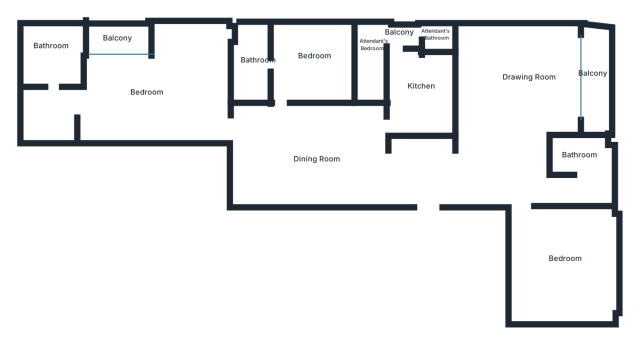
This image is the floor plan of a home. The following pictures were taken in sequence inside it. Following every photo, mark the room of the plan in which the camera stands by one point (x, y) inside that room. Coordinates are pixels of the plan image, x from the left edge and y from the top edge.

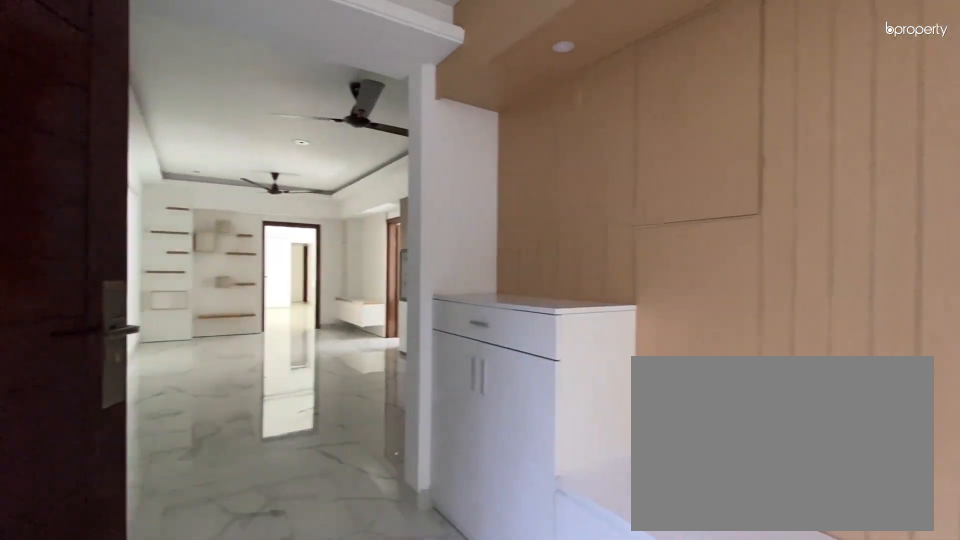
(398, 176)
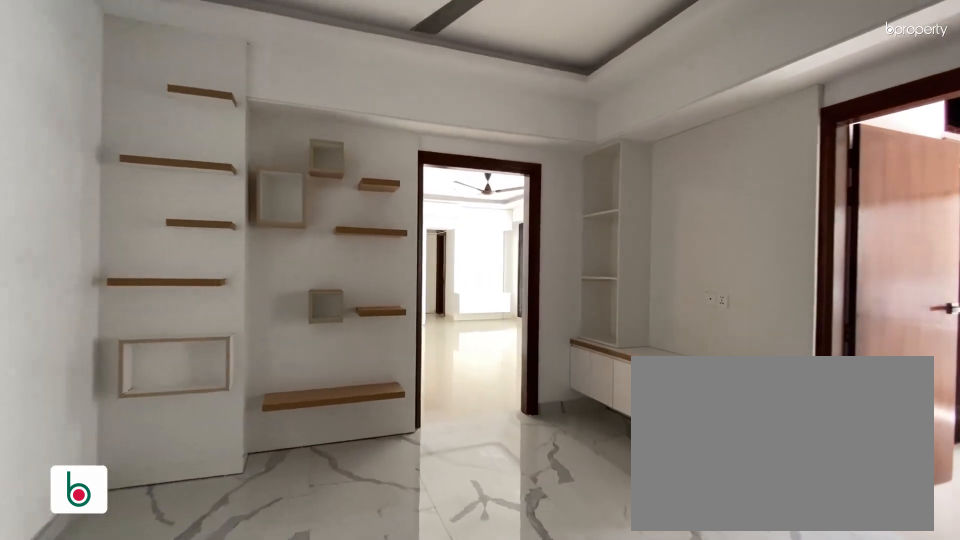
(307, 164)
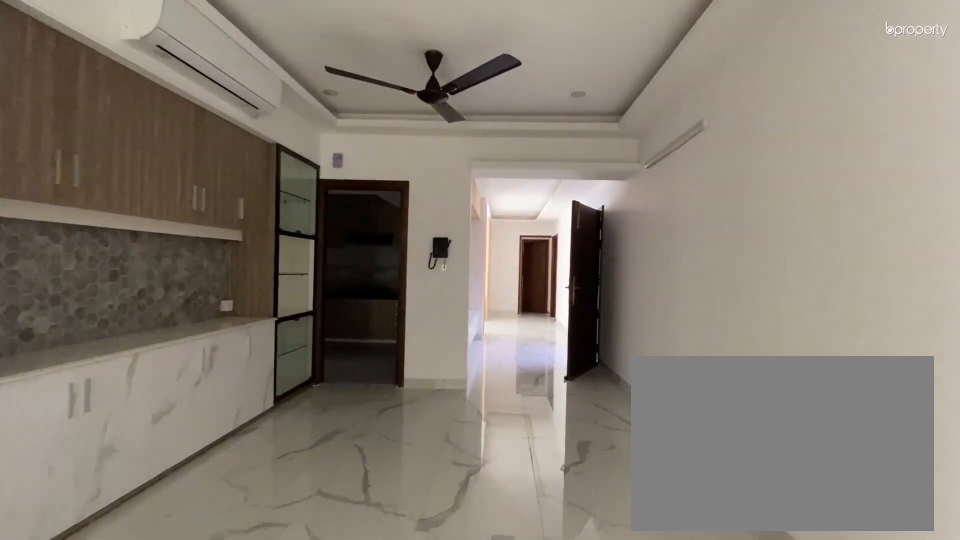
(307, 164)
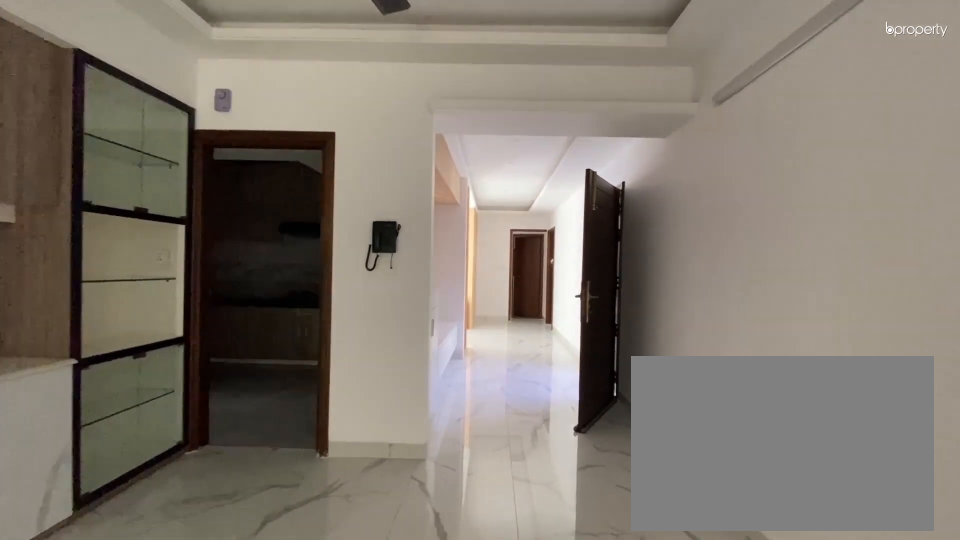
(408, 165)
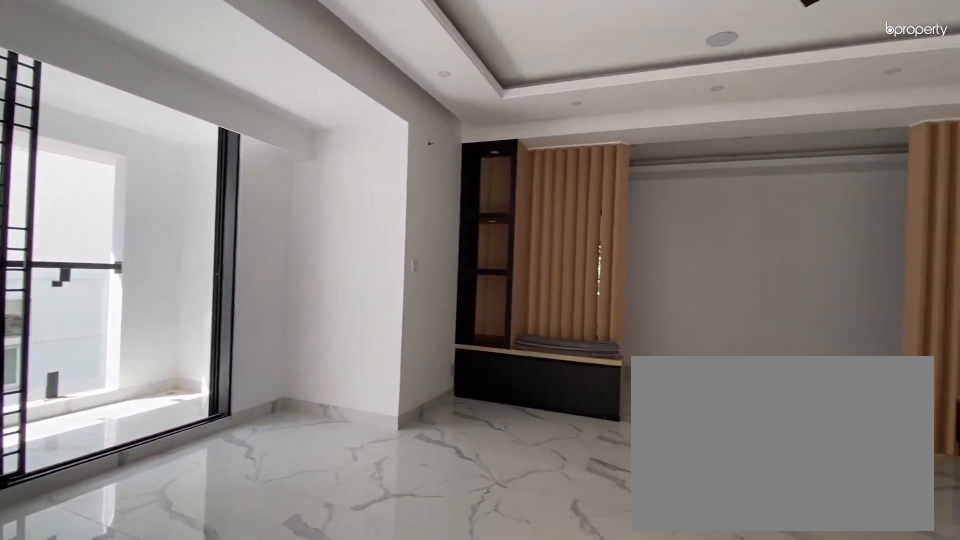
(529, 78)
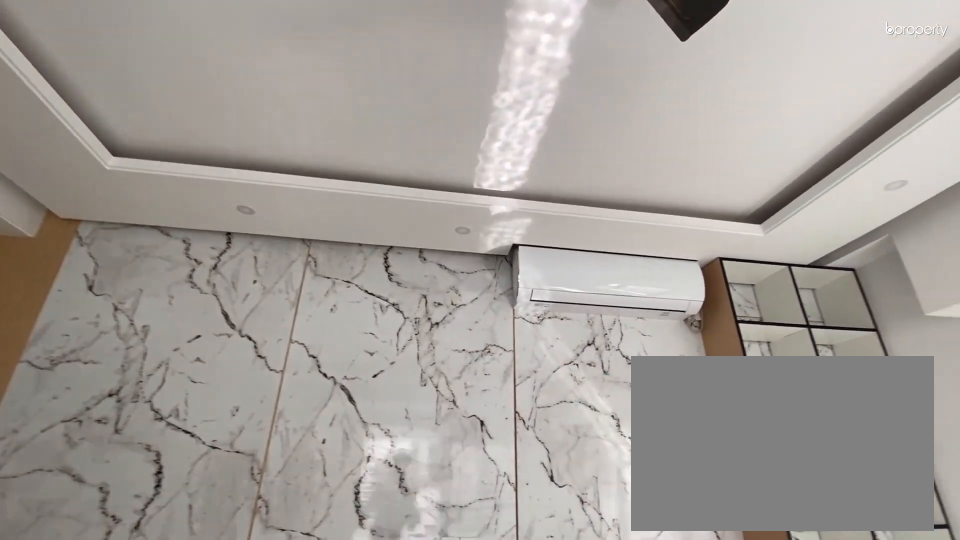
(529, 78)
